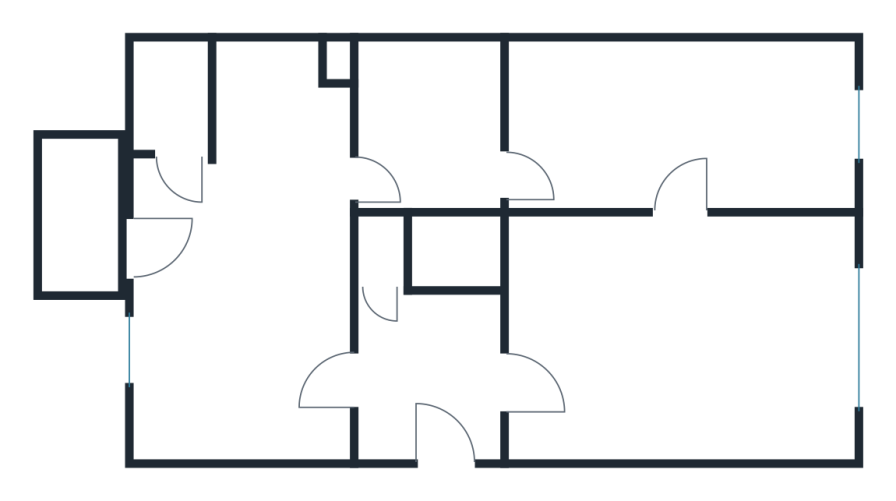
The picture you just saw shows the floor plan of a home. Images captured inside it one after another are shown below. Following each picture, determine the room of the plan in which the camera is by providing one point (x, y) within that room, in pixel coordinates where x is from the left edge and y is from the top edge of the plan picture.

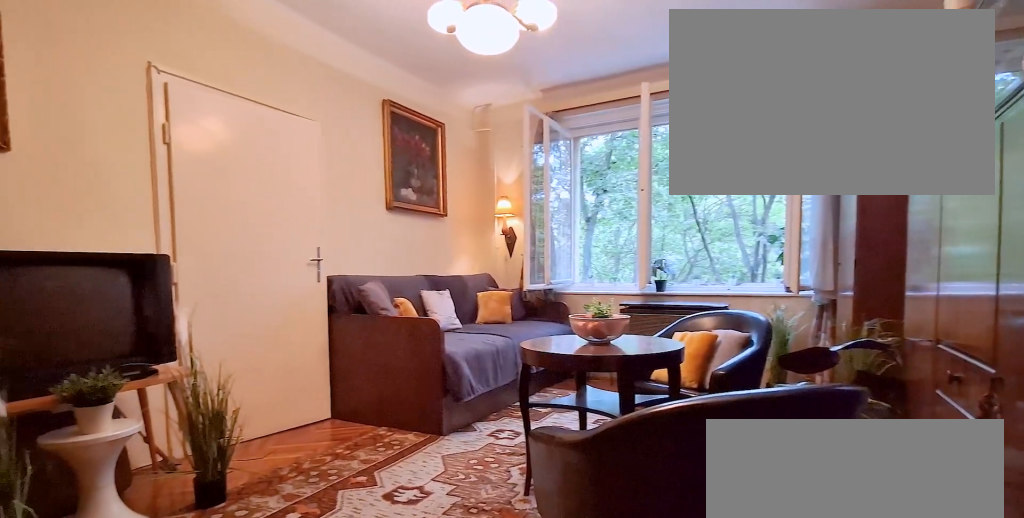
(676, 344)
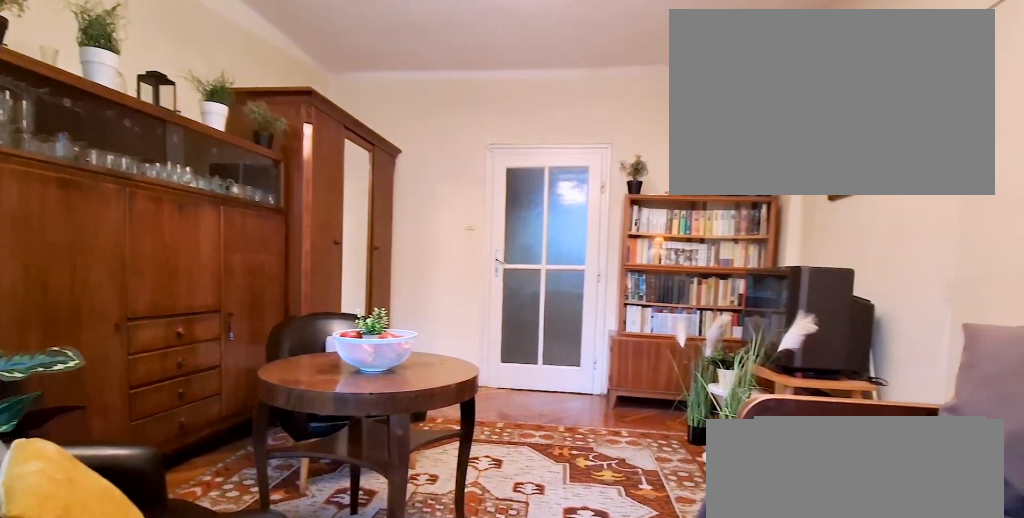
(676, 344)
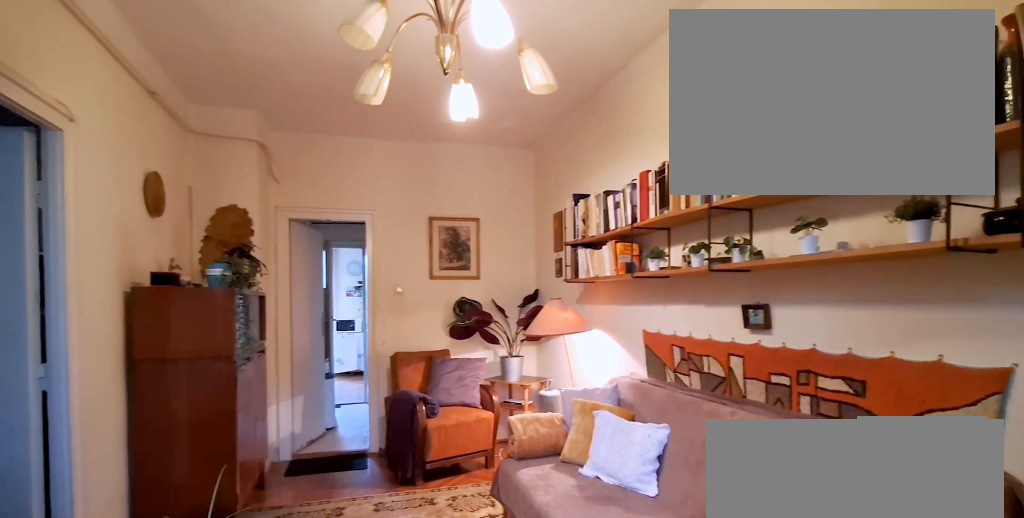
(676, 123)
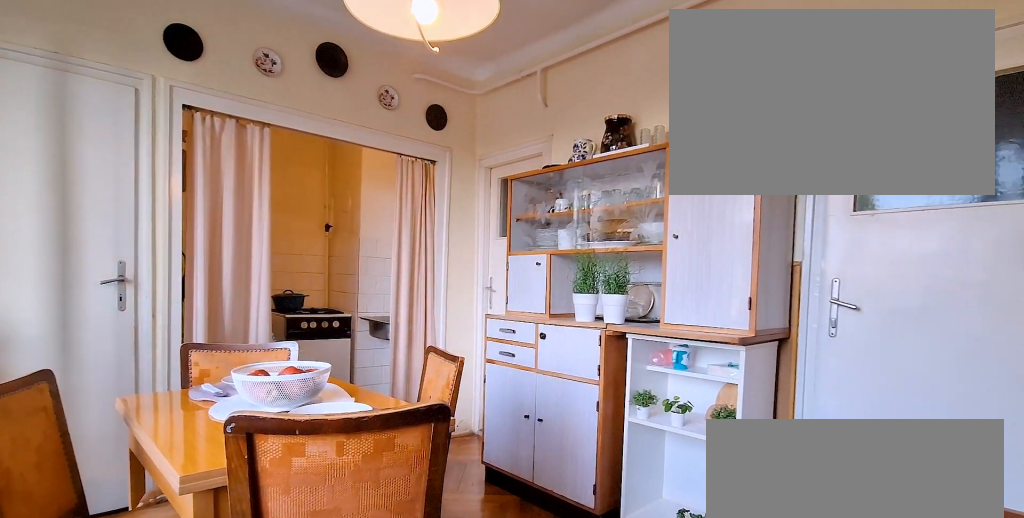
(248, 272)
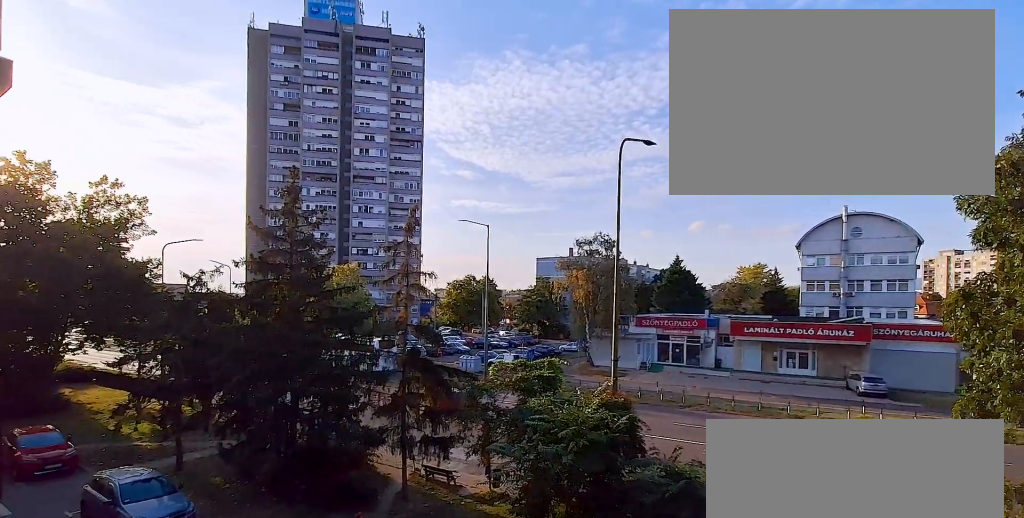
(88, 231)
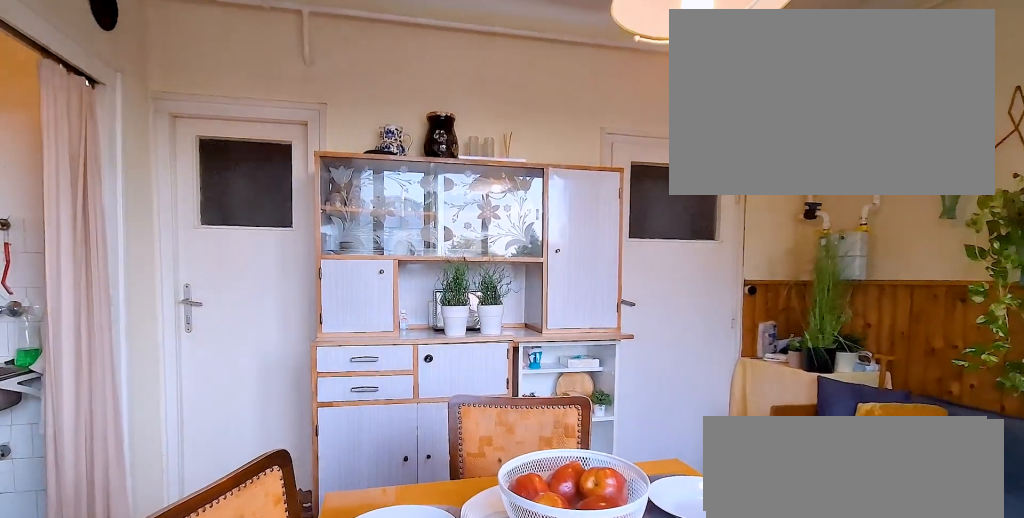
(247, 272)
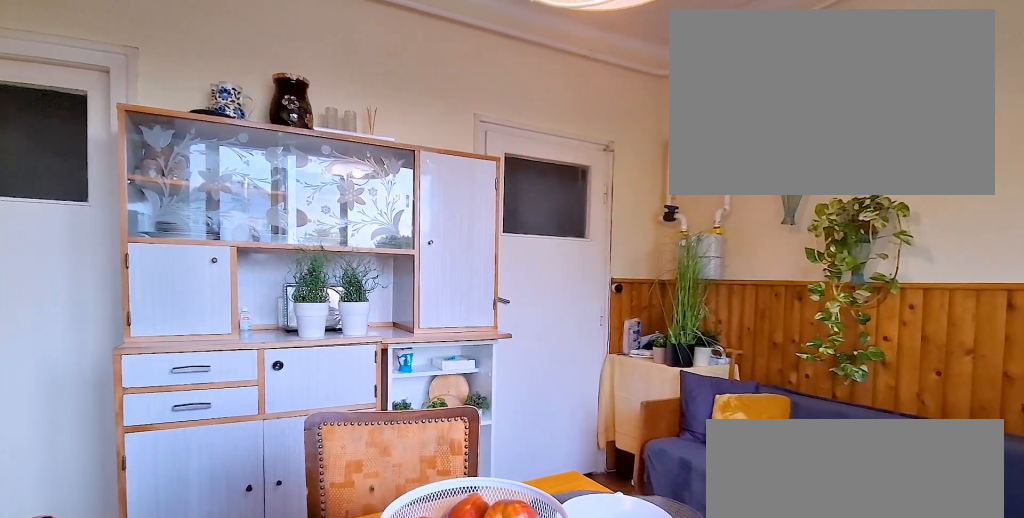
(247, 272)
